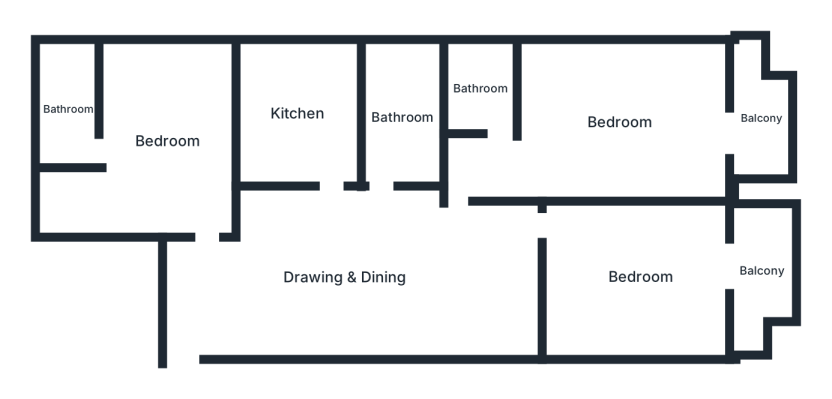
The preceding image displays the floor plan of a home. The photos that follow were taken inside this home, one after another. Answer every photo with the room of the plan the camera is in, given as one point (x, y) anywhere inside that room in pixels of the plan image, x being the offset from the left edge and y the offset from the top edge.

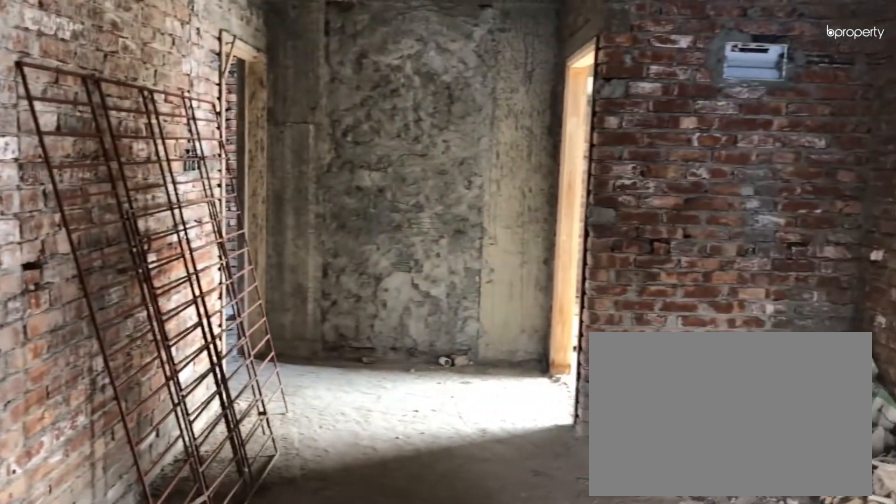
(343, 278)
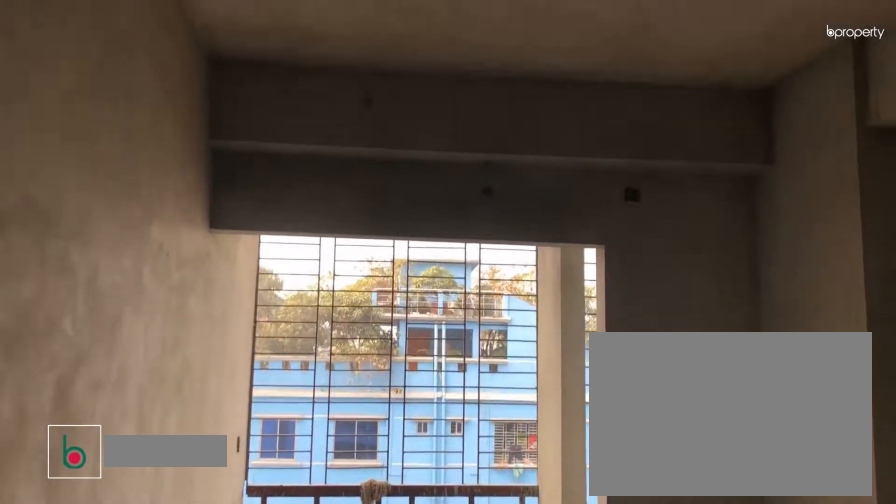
(640, 277)
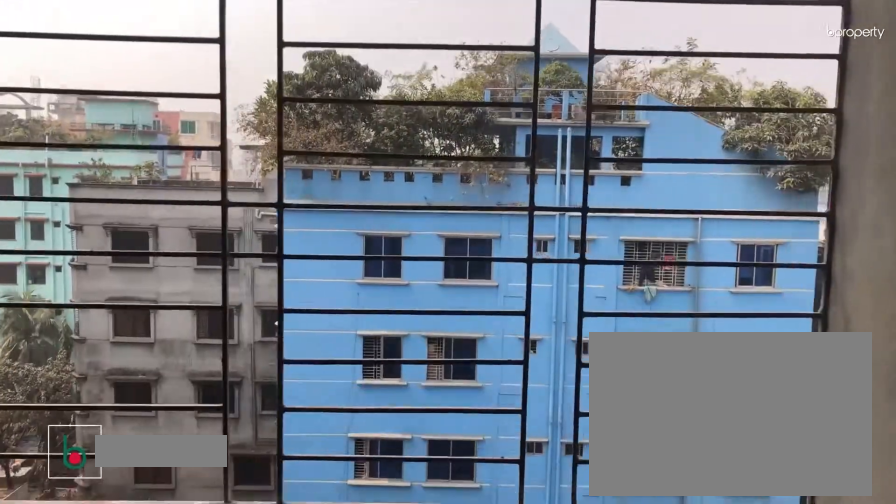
(760, 119)
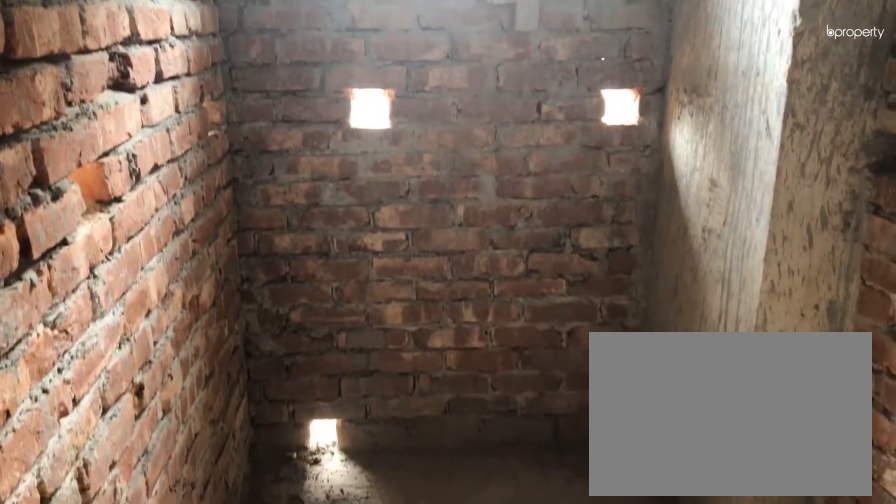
(402, 115)
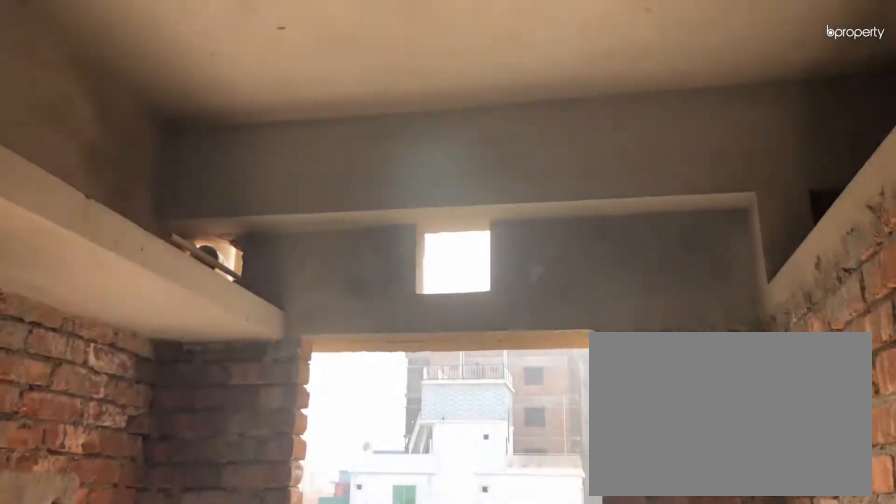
(298, 114)
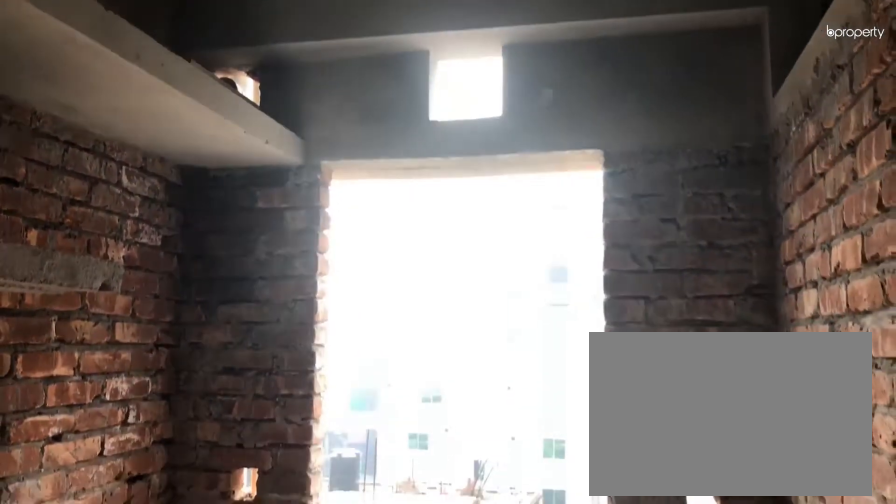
(298, 113)
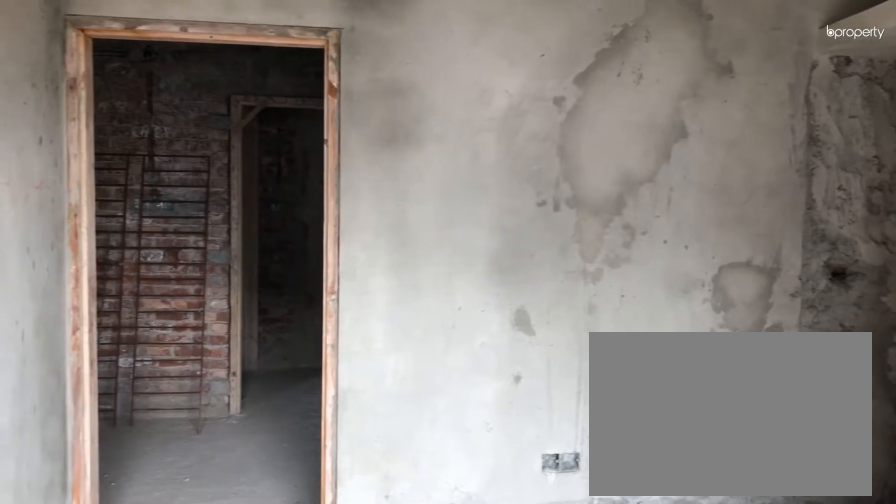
(166, 142)
